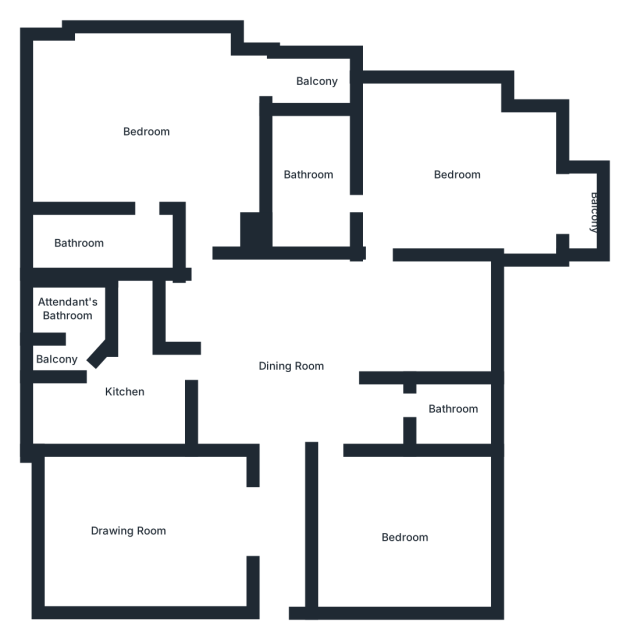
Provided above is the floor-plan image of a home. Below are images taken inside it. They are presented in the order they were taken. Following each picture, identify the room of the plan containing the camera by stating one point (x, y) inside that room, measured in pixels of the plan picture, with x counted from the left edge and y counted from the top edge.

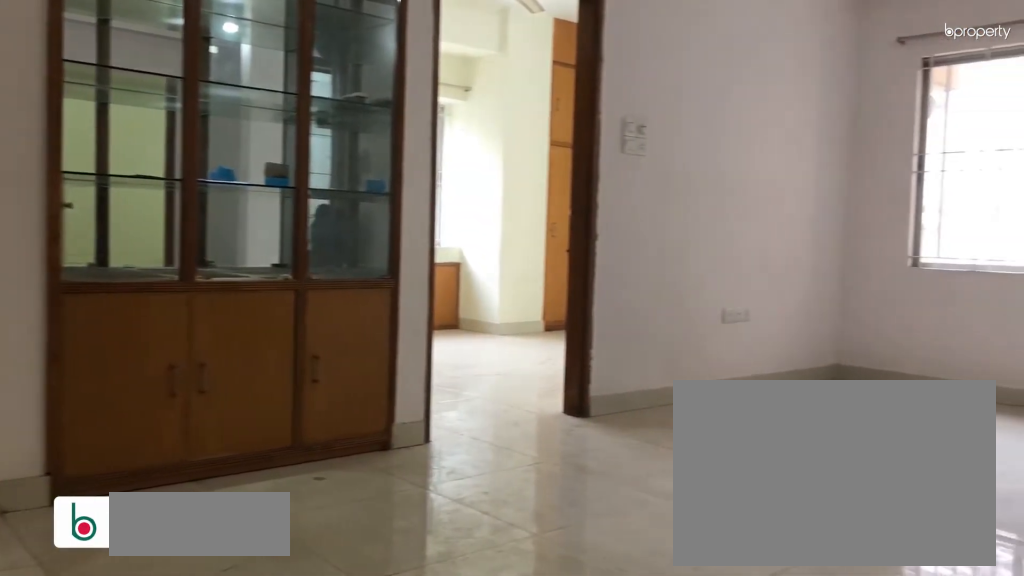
(290, 365)
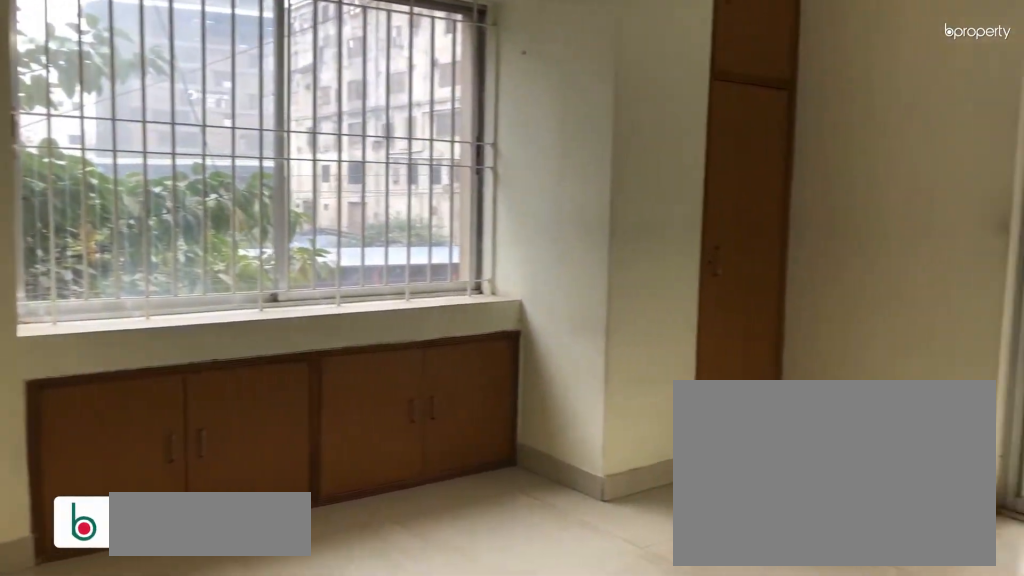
(458, 169)
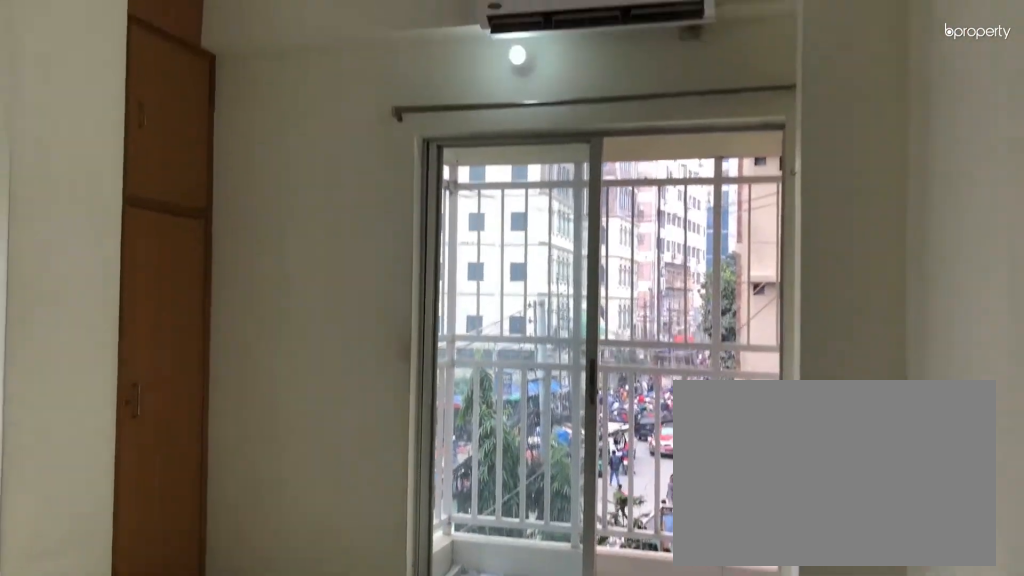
(458, 169)
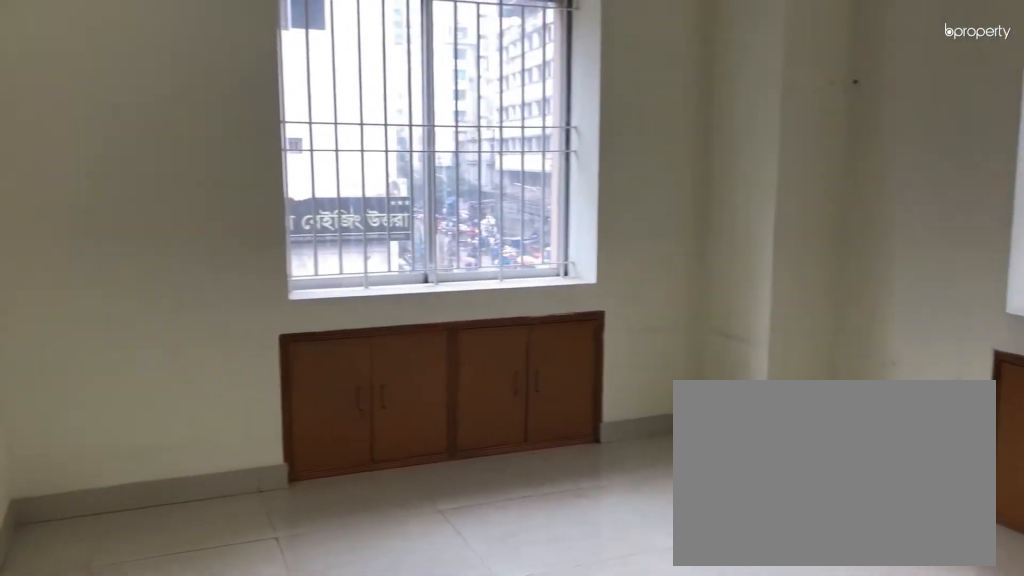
(139, 129)
